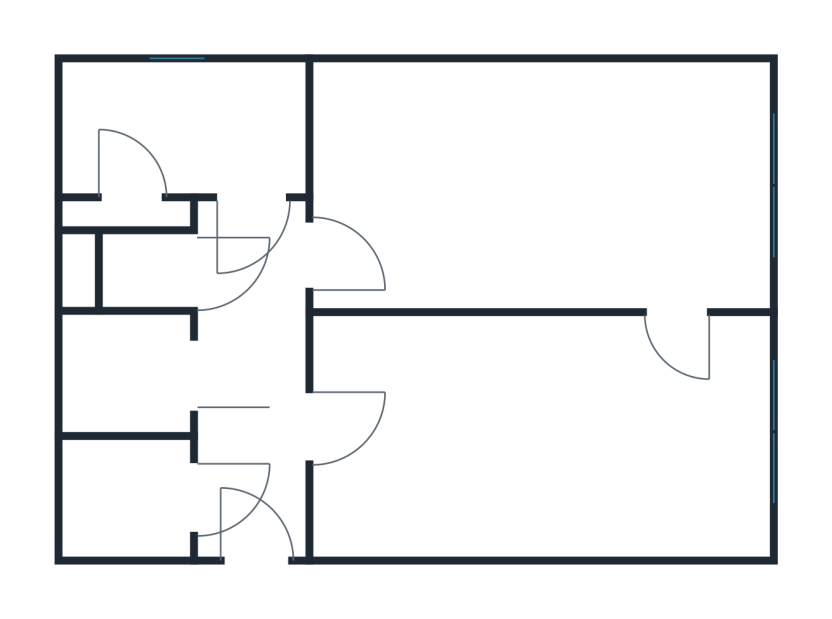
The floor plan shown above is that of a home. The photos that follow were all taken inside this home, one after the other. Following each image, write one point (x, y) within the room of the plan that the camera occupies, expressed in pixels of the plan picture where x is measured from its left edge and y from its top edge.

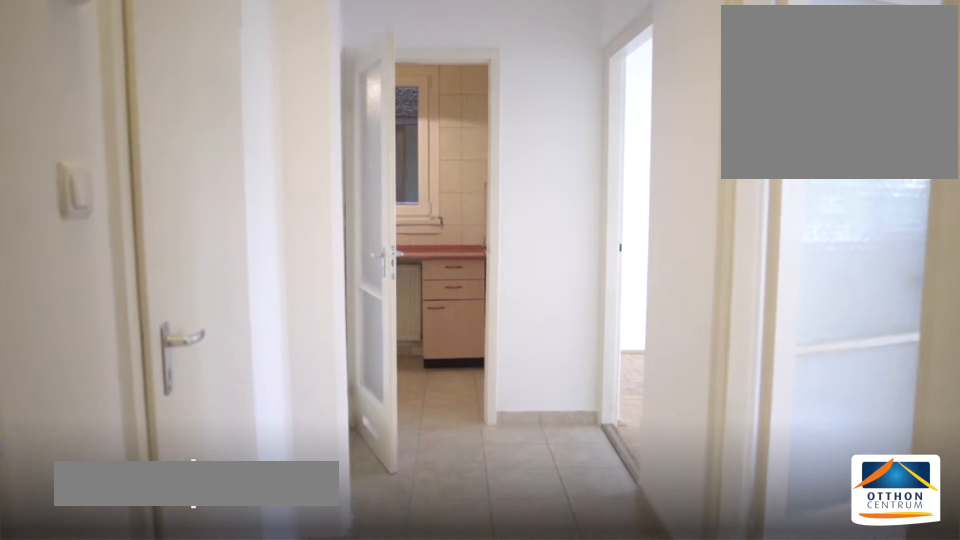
(256, 501)
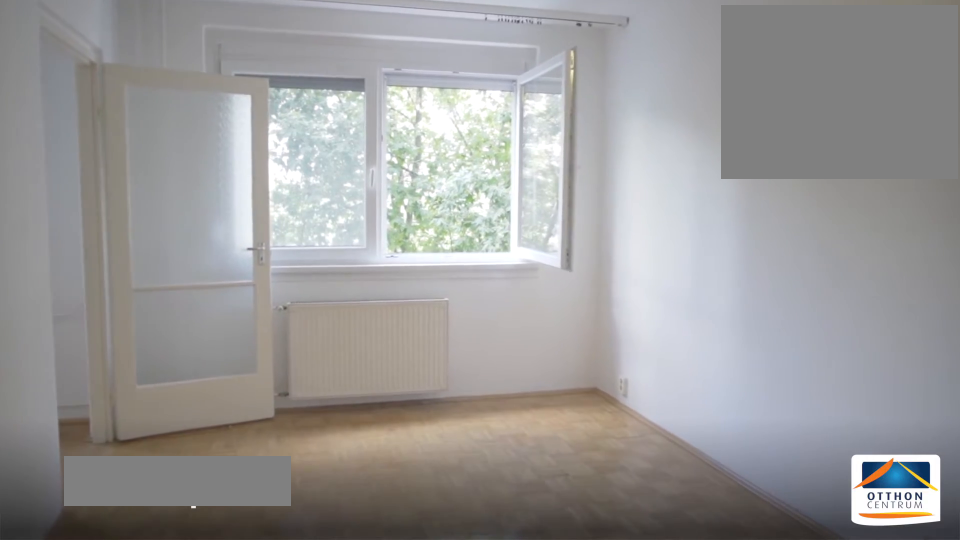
(525, 445)
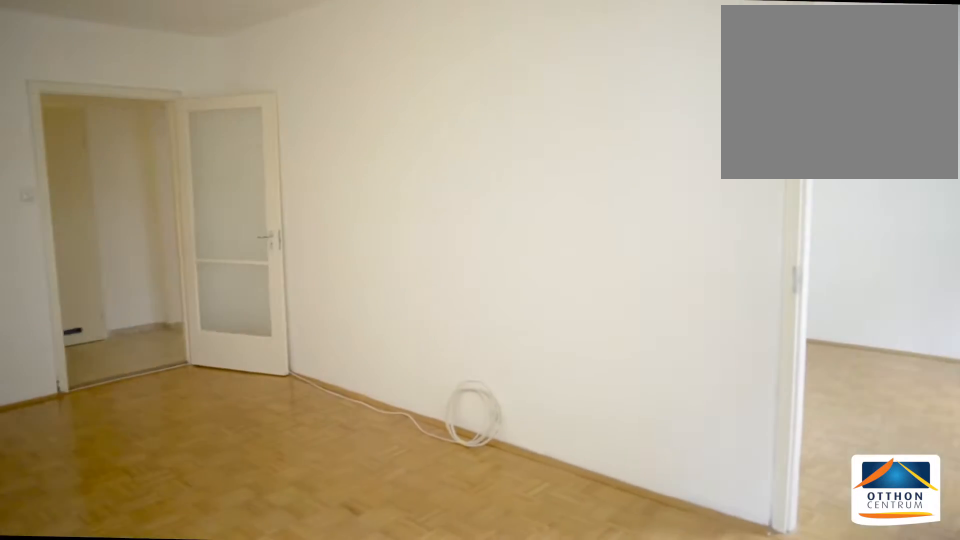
(524, 445)
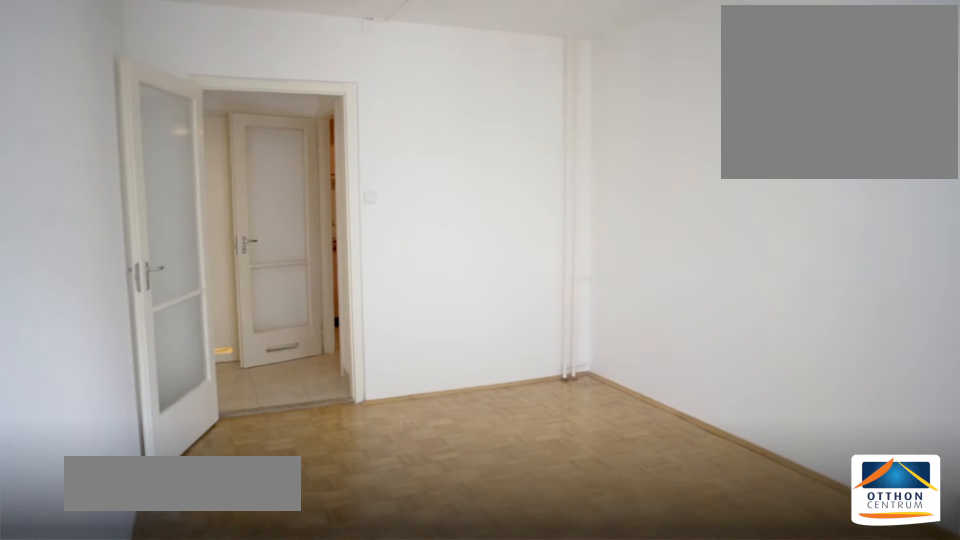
(558, 183)
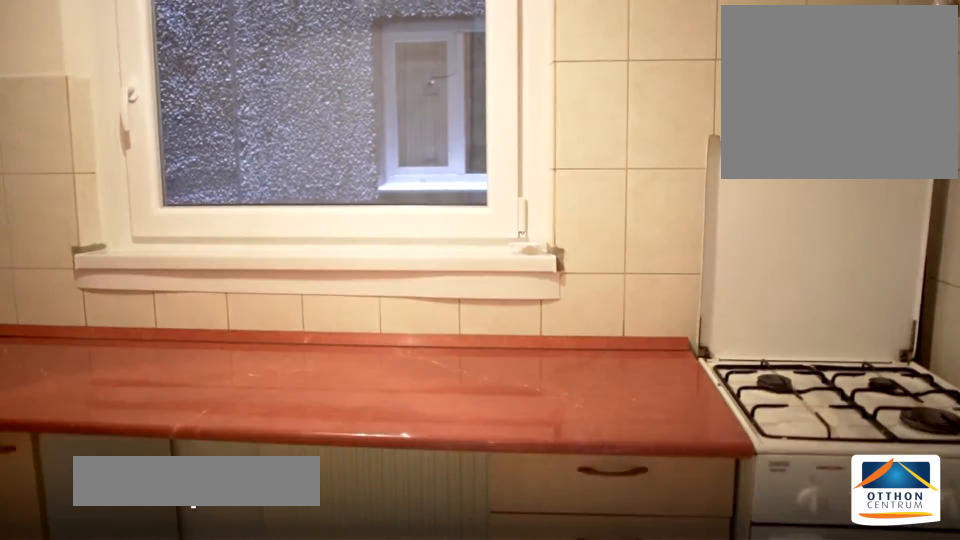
(198, 132)
